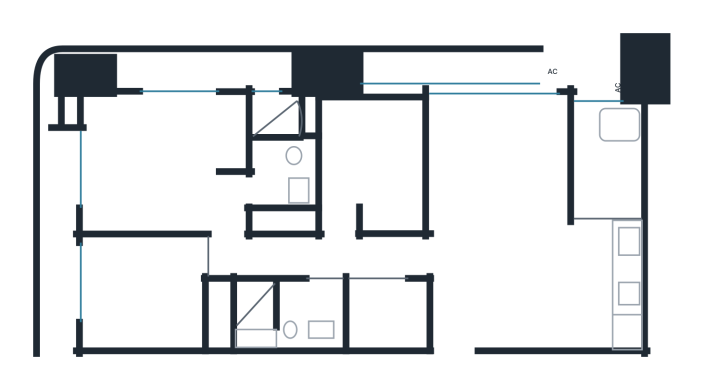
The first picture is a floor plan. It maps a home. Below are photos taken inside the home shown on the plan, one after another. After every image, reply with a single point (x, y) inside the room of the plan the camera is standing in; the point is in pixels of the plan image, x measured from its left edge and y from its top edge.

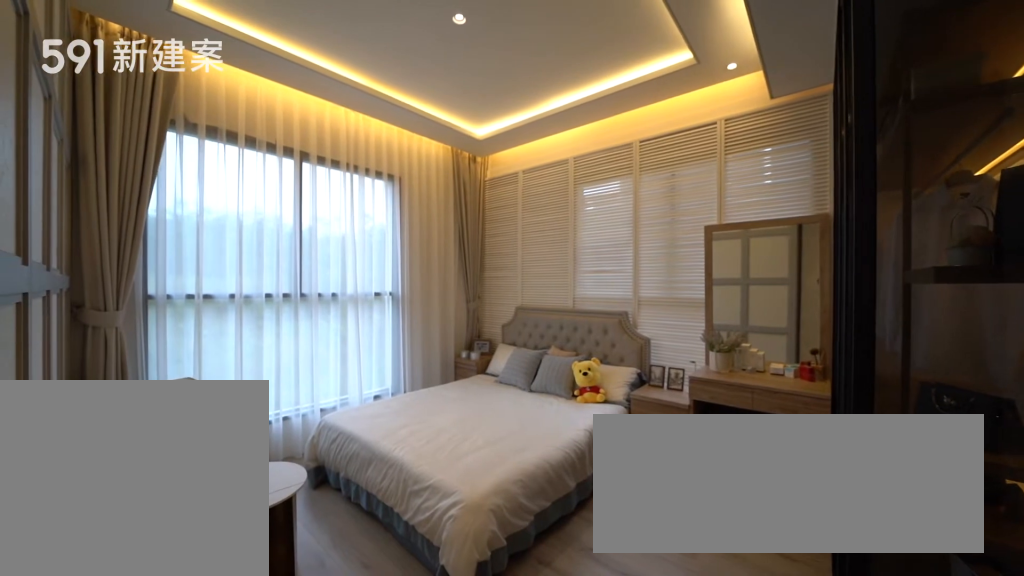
(162, 160)
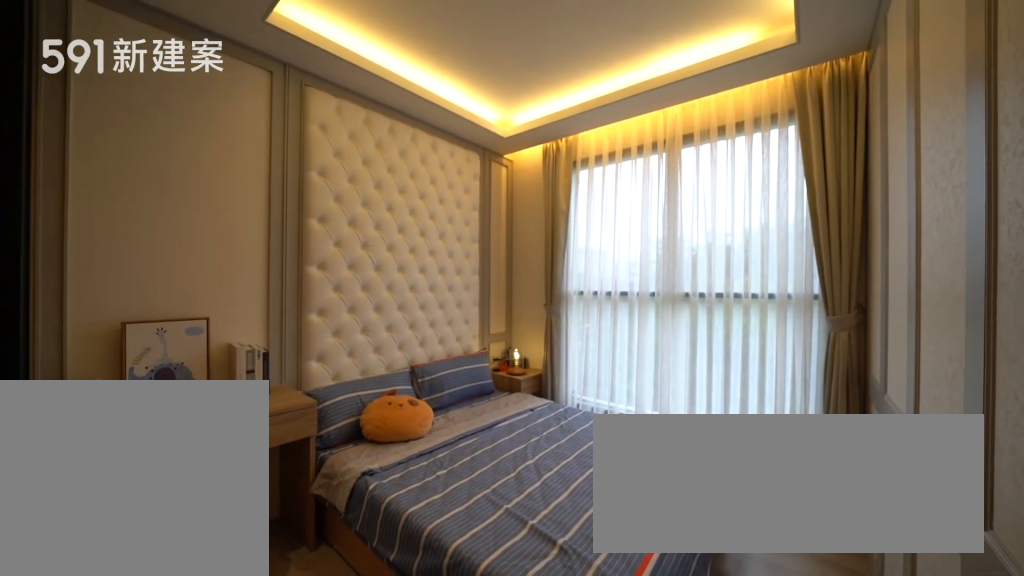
(150, 295)
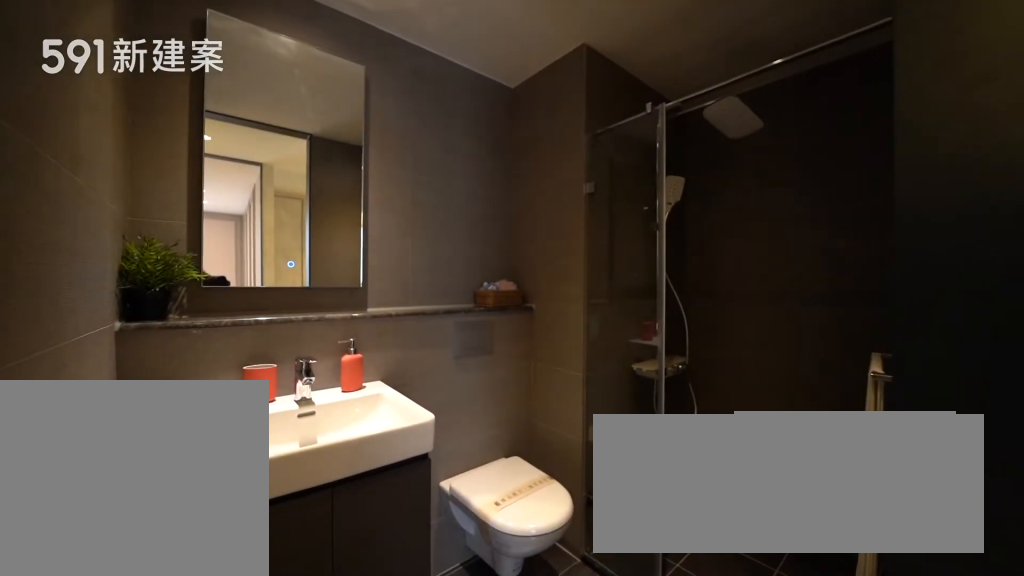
(283, 315)
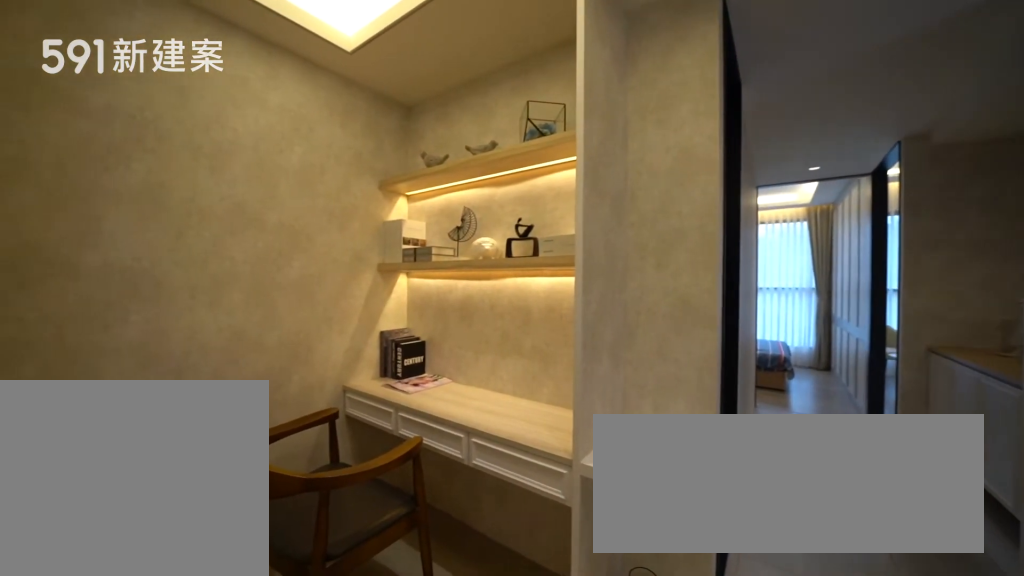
(392, 313)
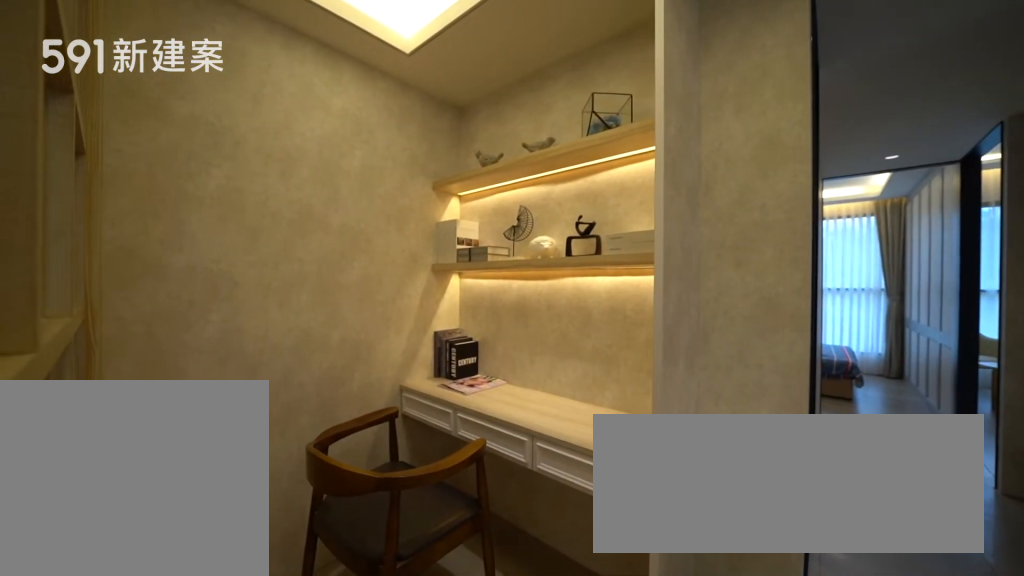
(392, 313)
